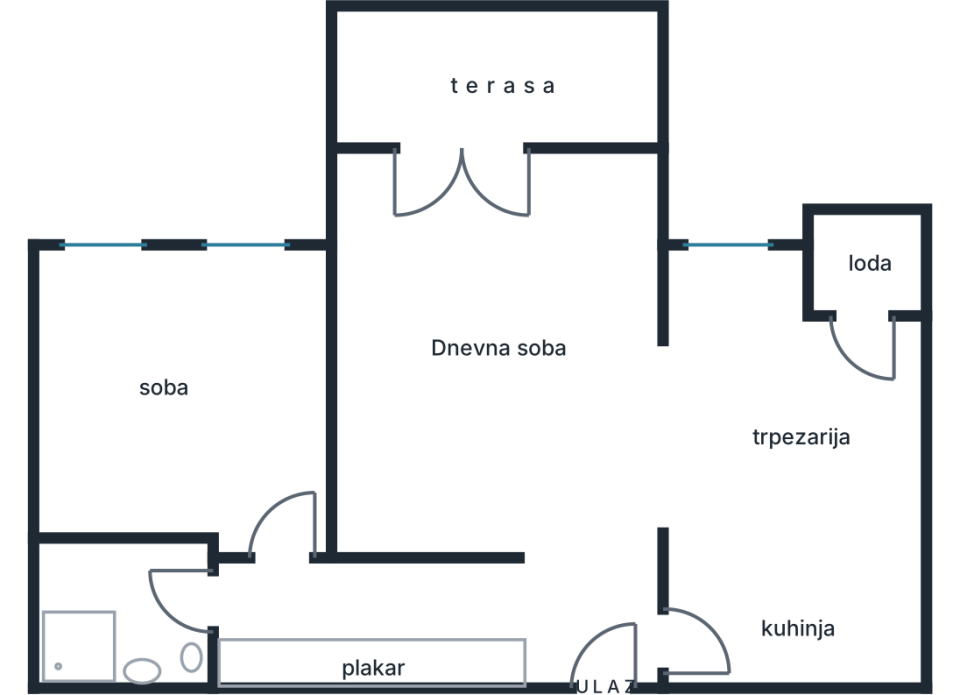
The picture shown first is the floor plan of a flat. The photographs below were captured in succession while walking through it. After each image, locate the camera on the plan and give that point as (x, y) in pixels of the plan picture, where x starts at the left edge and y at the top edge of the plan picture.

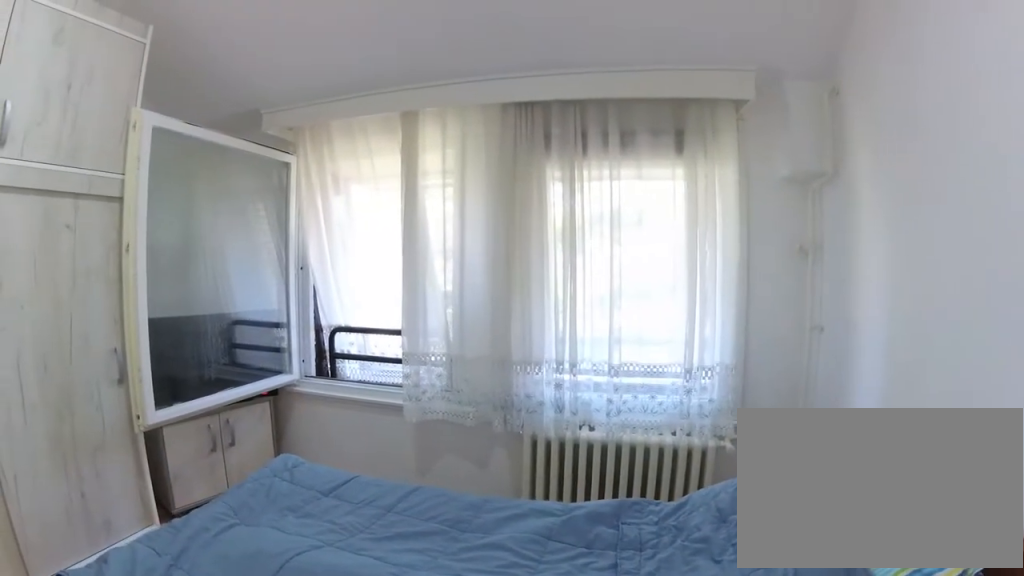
(291, 558)
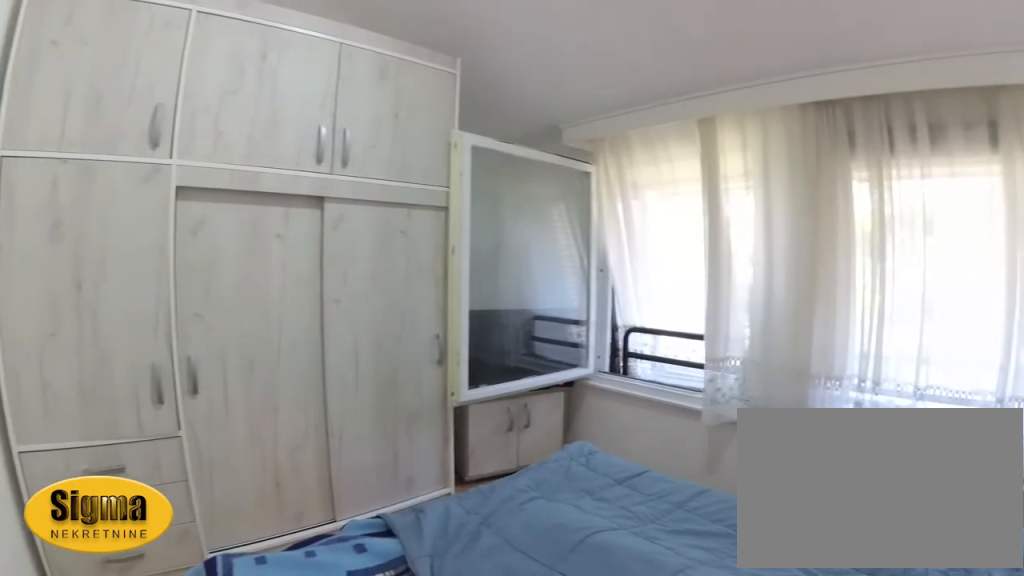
(297, 536)
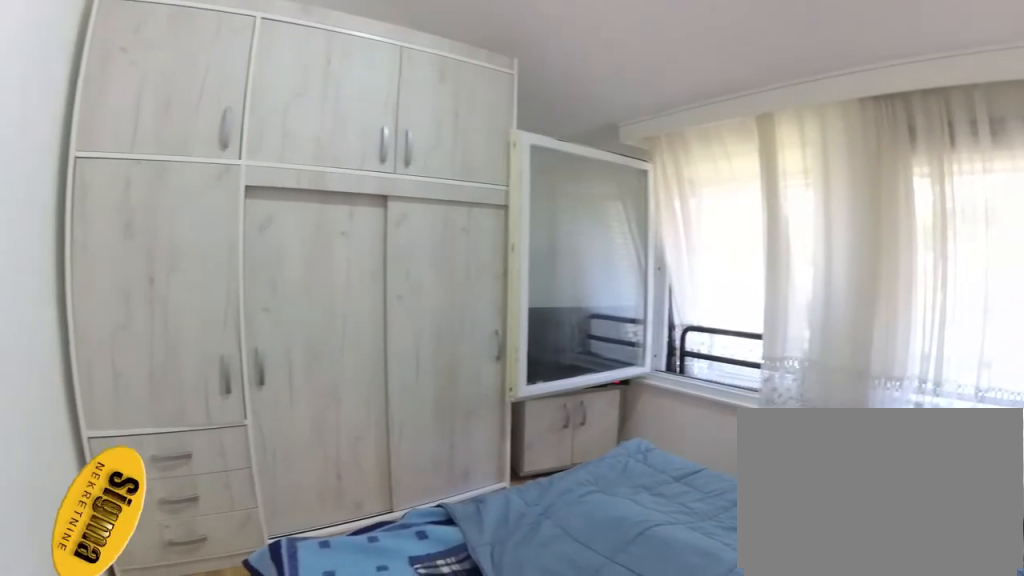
(297, 530)
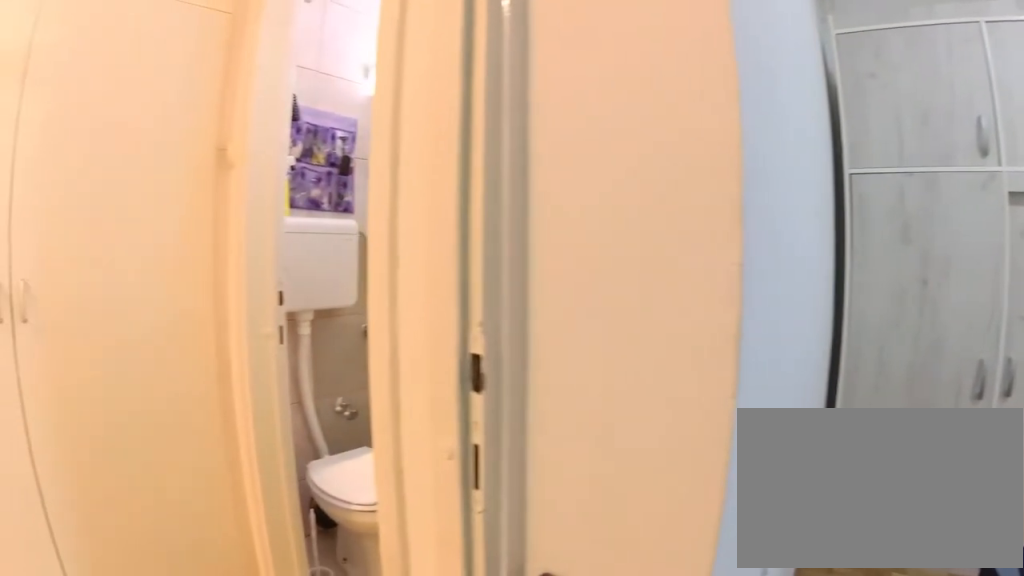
(285, 491)
